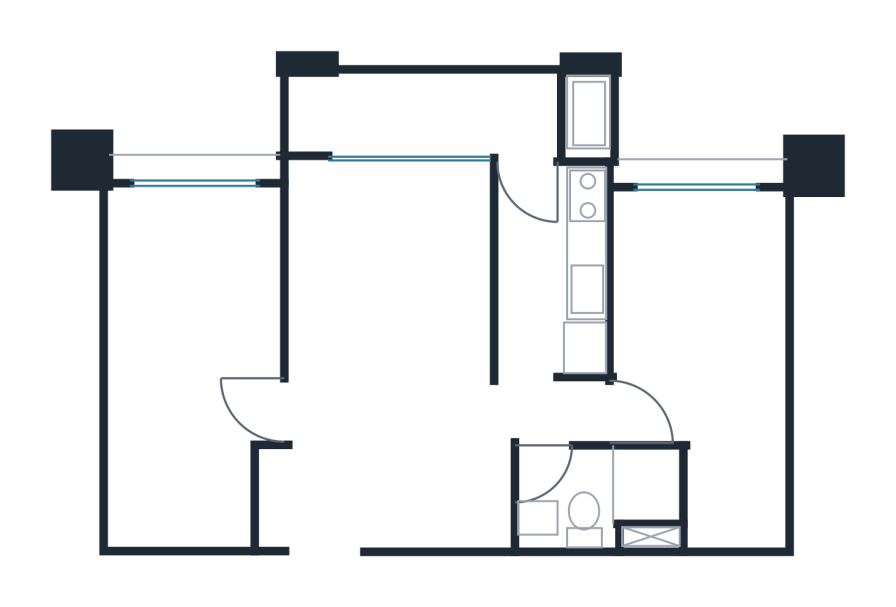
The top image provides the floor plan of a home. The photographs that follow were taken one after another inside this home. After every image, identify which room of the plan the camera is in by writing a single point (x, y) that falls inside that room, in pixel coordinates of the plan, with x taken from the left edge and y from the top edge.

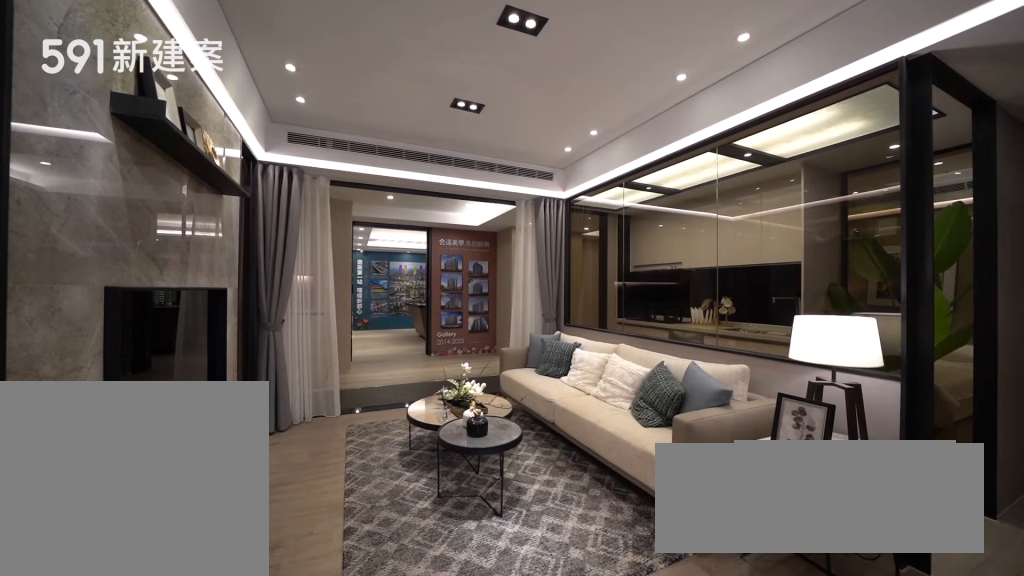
(390, 277)
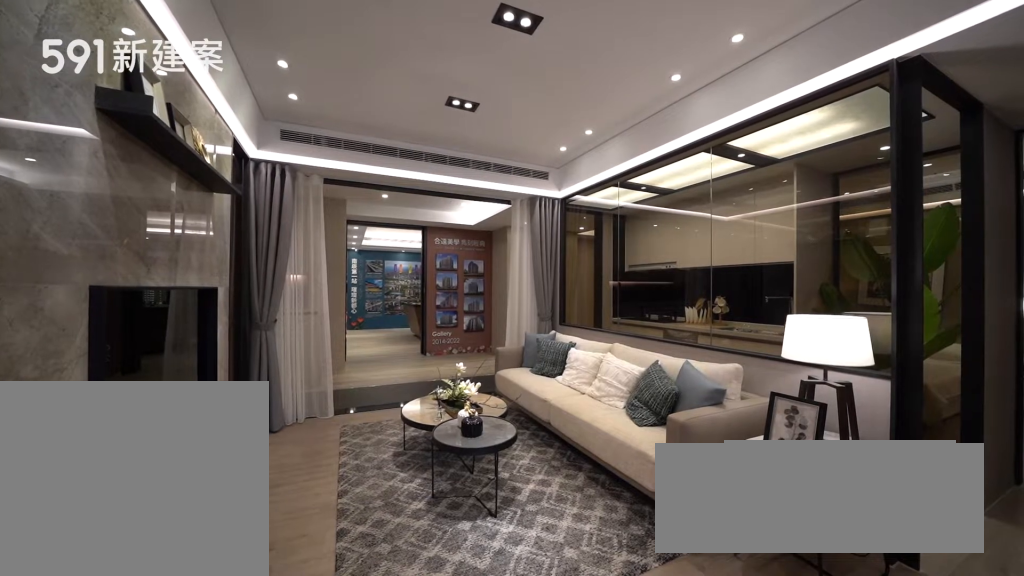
(390, 277)
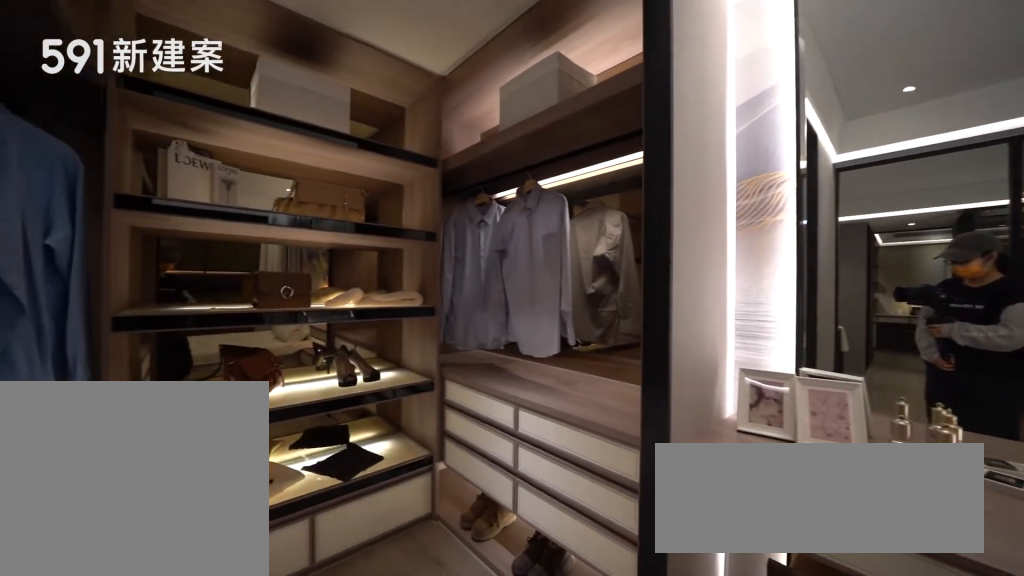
(192, 358)
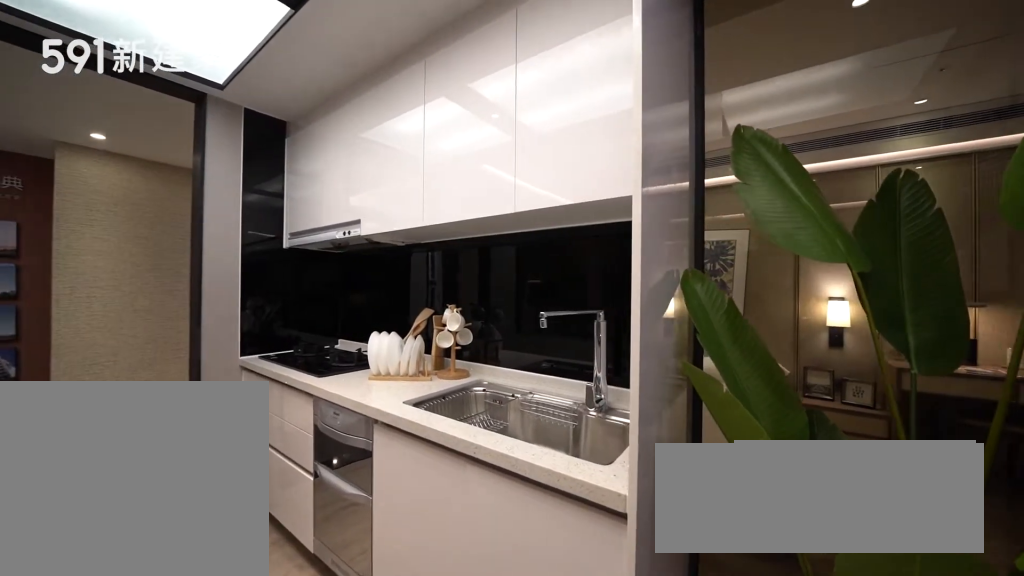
(555, 267)
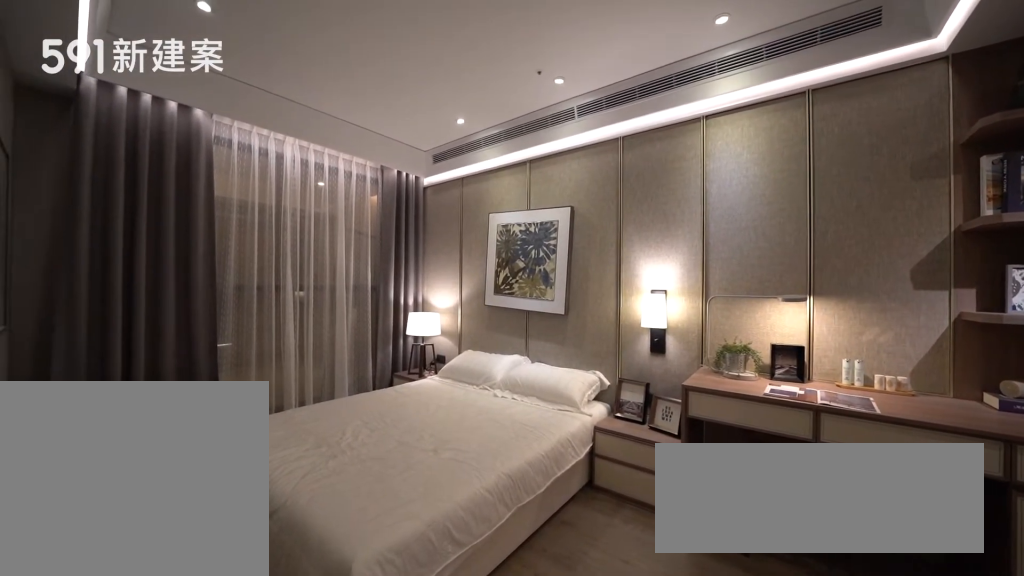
(710, 351)
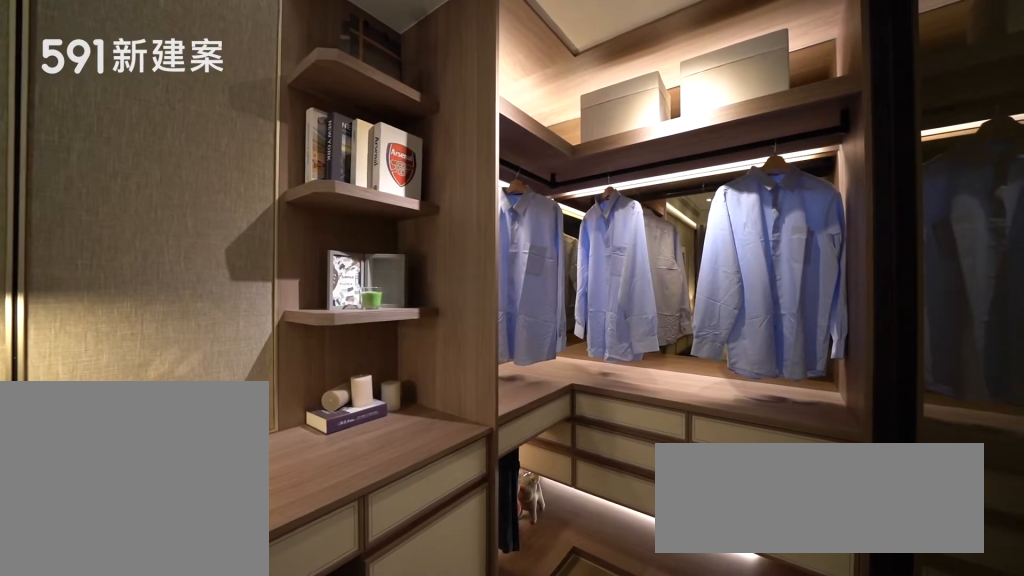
(710, 351)
